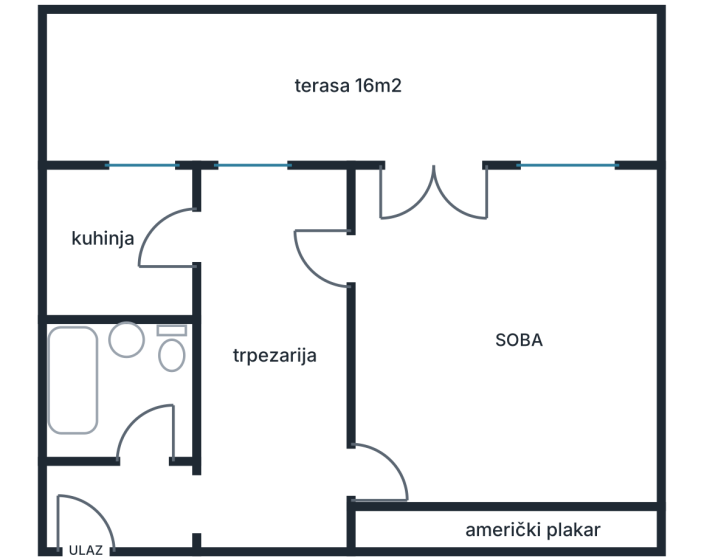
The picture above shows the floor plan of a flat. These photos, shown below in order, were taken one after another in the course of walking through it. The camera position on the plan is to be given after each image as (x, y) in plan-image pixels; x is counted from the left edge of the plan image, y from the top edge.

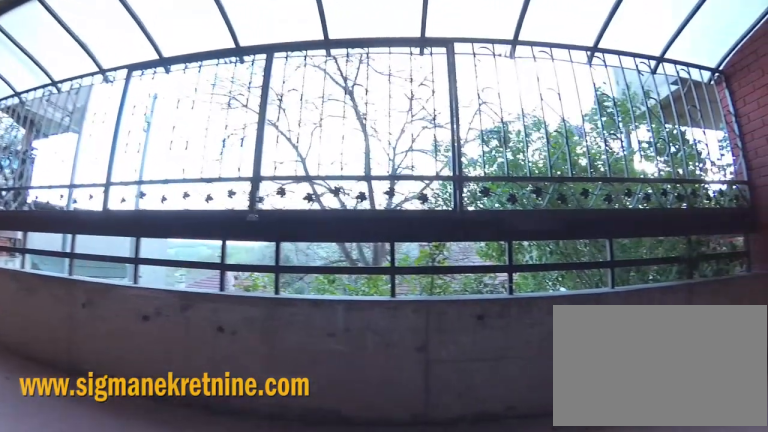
(448, 149)
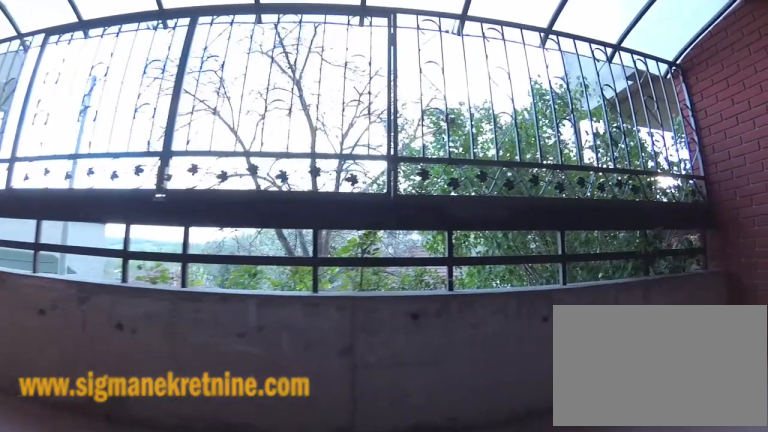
(449, 137)
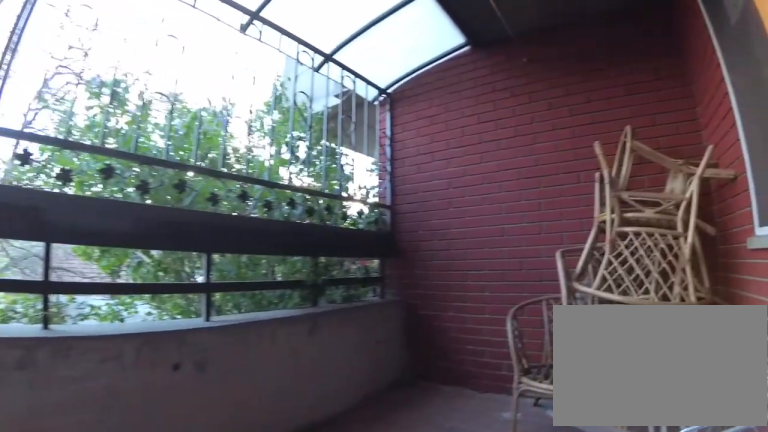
(438, 113)
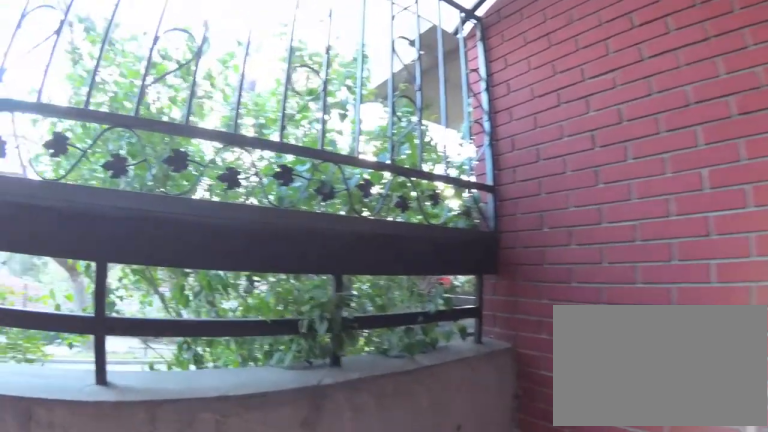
(510, 94)
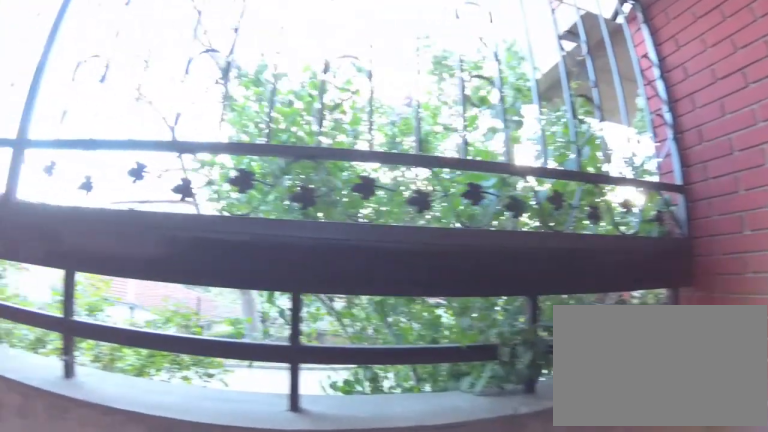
(529, 99)
